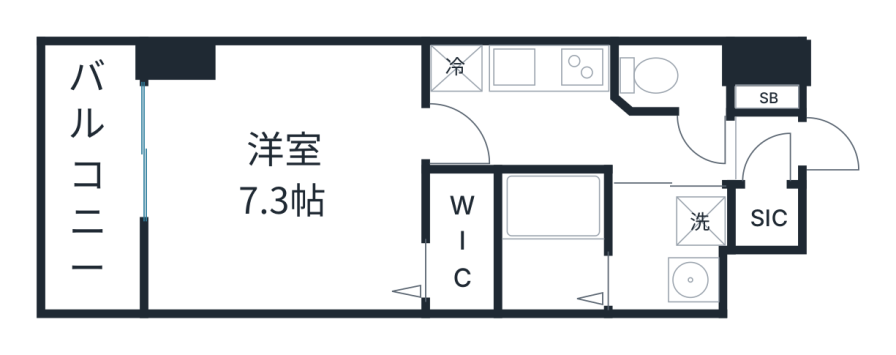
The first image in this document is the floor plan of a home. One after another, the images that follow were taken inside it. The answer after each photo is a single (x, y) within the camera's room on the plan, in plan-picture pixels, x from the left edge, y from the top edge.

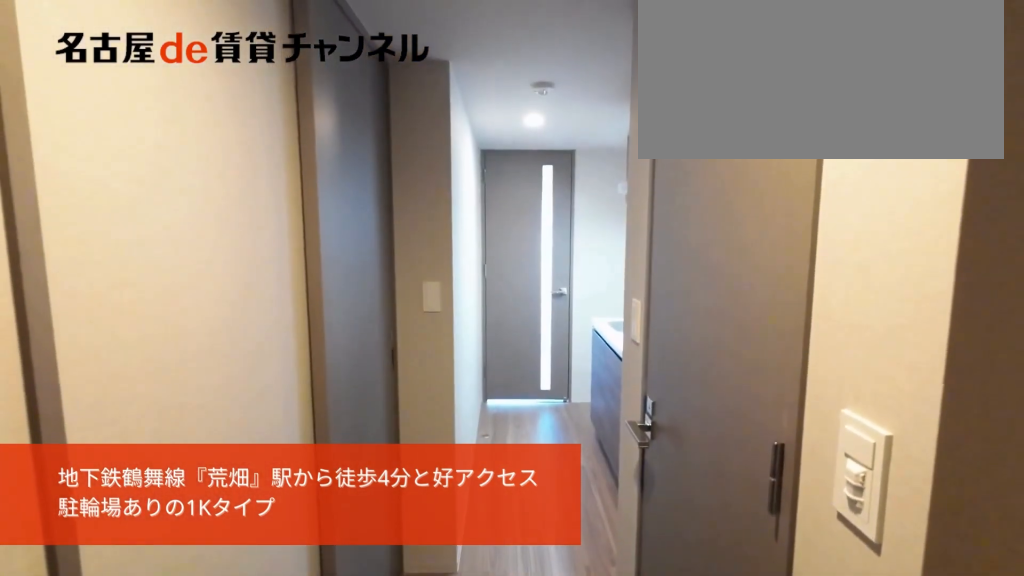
(766, 148)
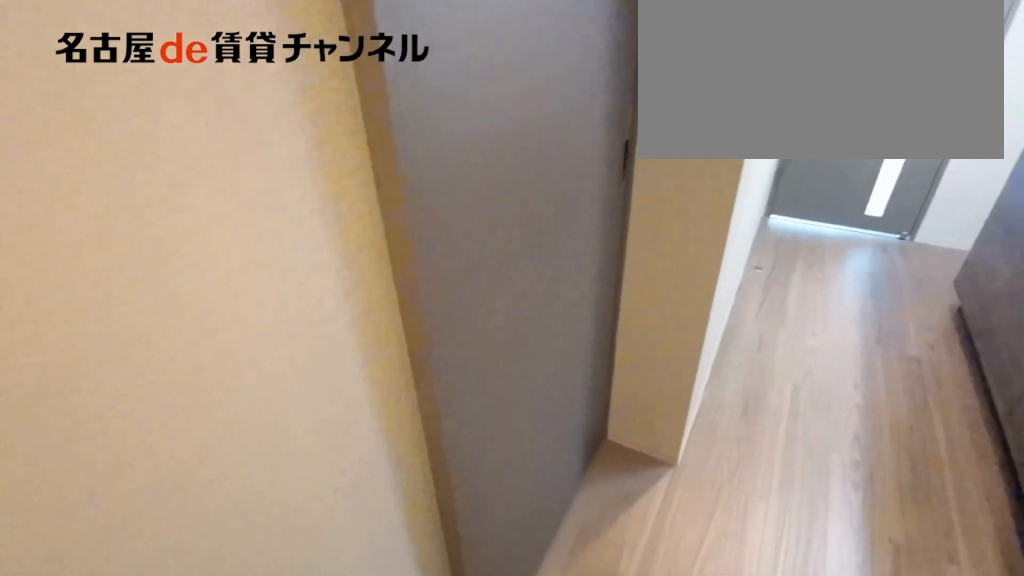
(576, 135)
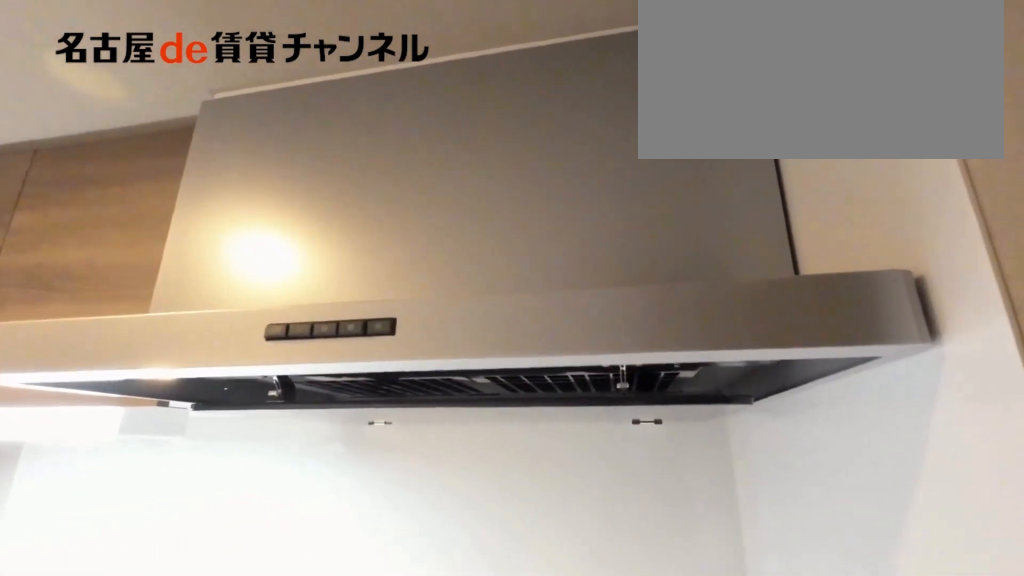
(520, 68)
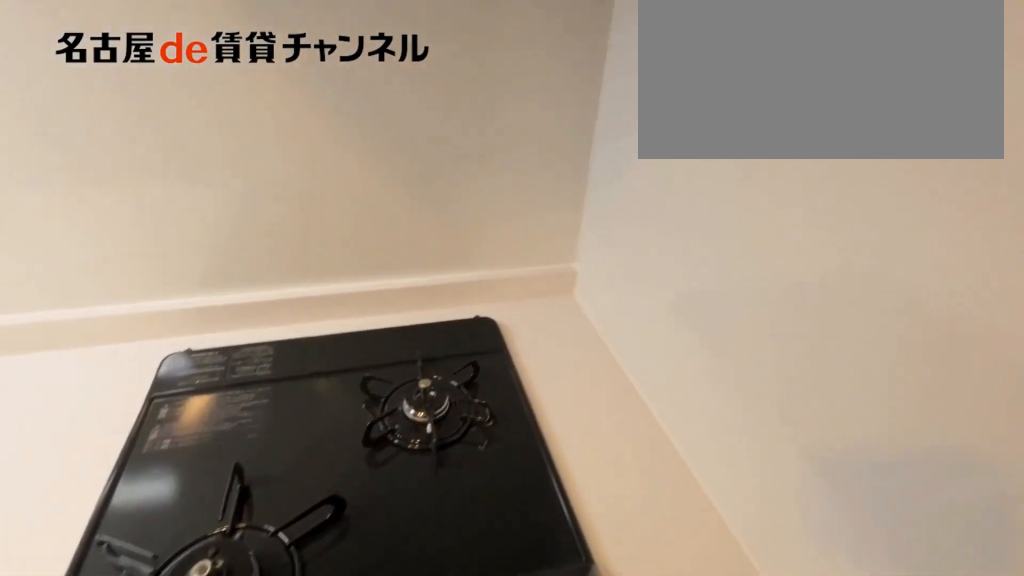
(520, 68)
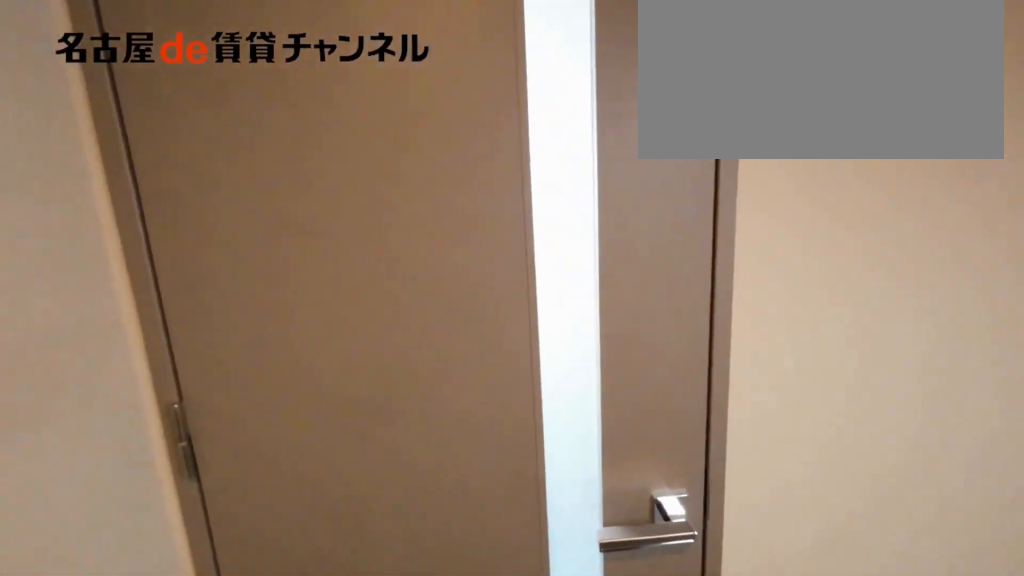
(574, 135)
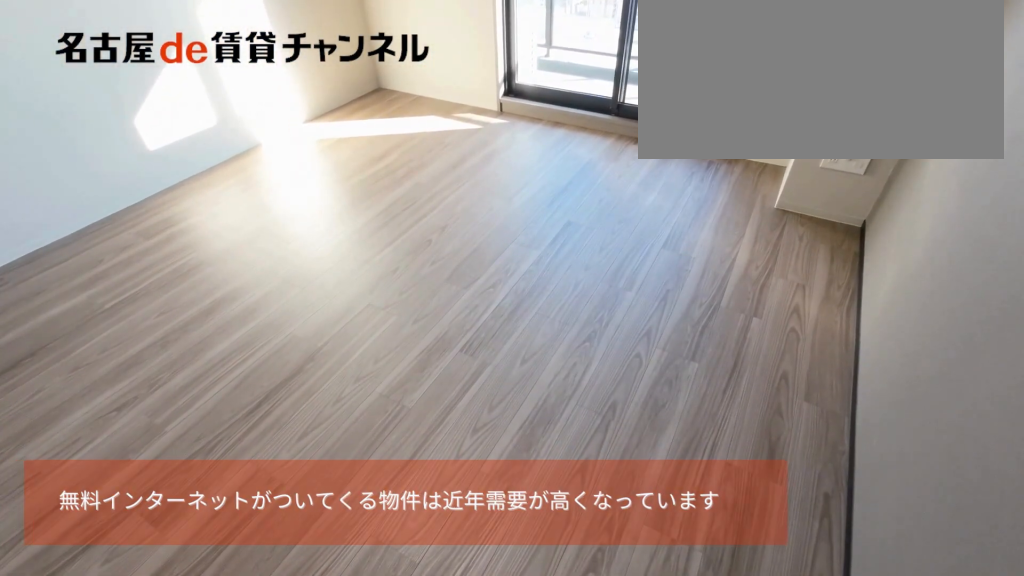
(288, 181)
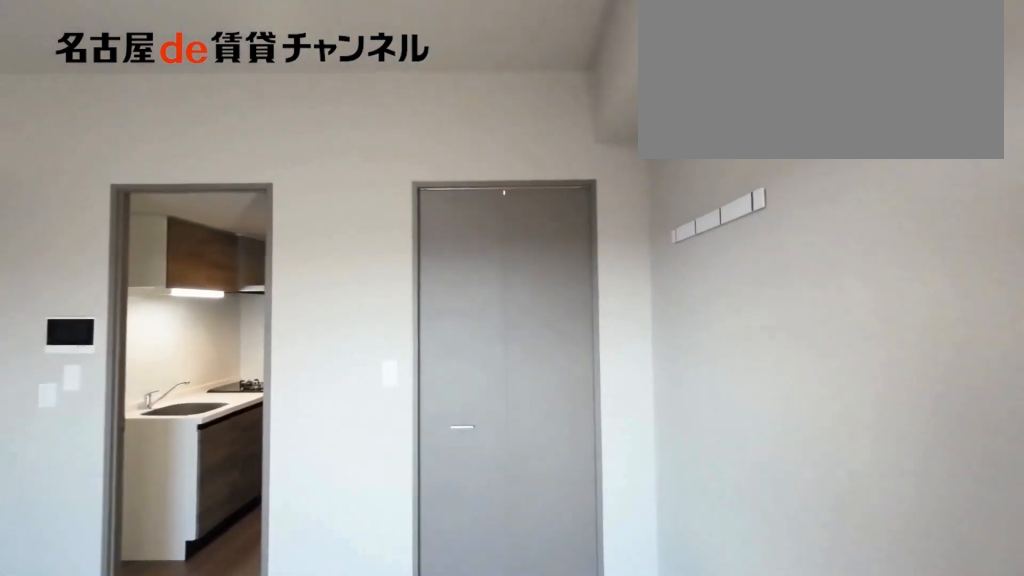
(288, 181)
